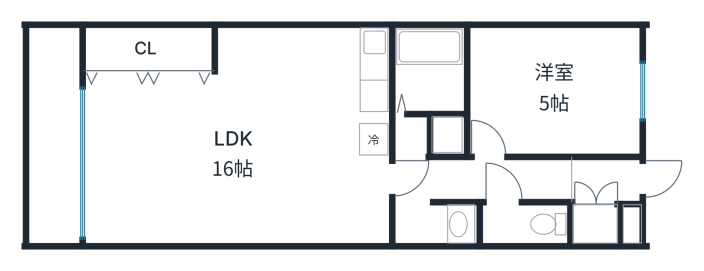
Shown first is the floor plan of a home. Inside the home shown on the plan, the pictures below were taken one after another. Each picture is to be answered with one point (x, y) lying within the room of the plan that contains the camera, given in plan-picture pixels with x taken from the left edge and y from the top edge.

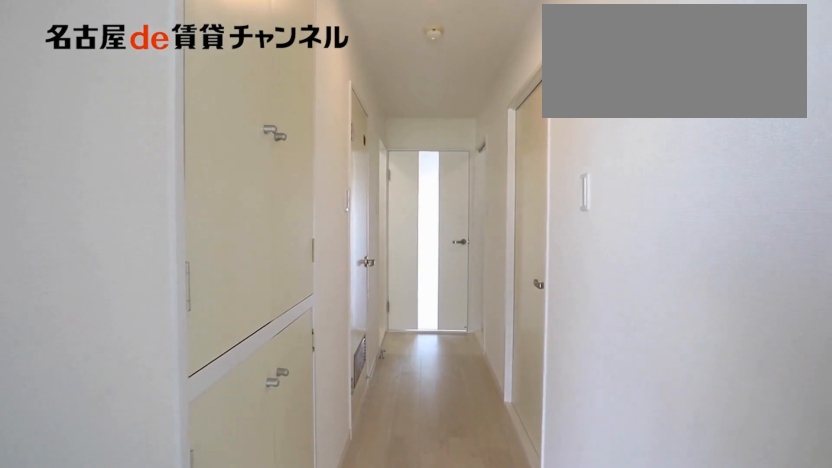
(607, 182)
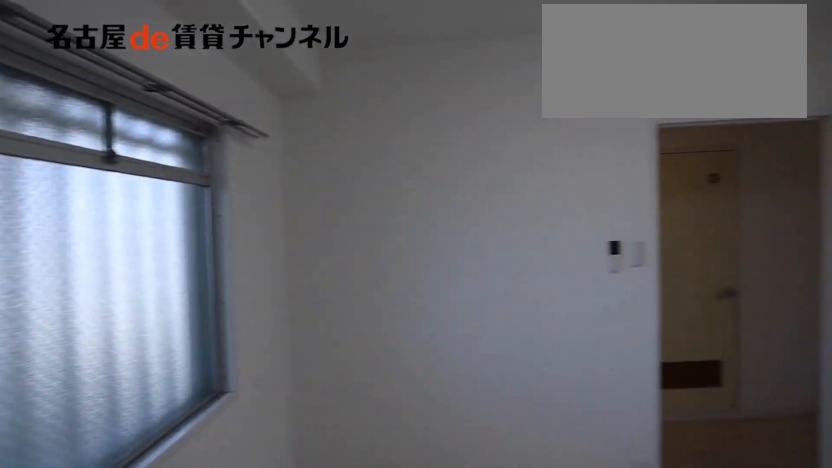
(555, 92)
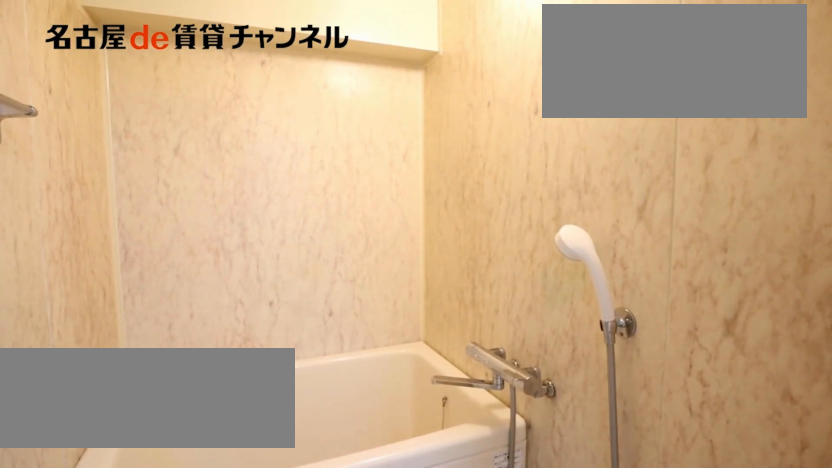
(429, 69)
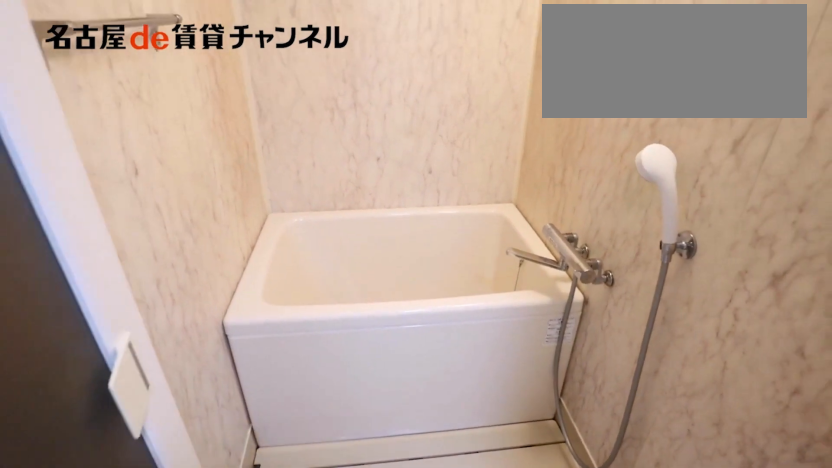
(429, 69)
